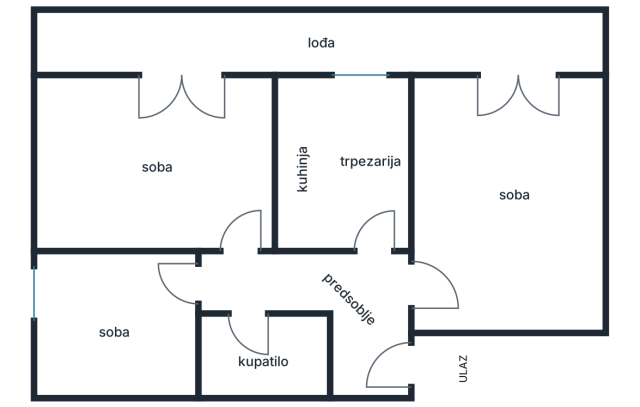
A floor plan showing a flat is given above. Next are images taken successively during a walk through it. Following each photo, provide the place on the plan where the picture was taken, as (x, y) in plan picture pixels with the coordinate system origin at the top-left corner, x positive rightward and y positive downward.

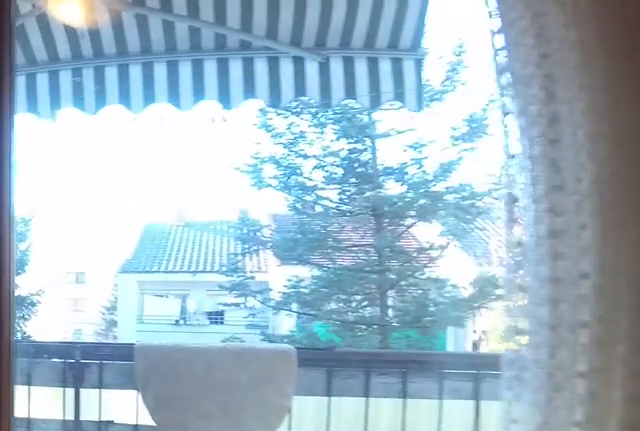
(126, 162)
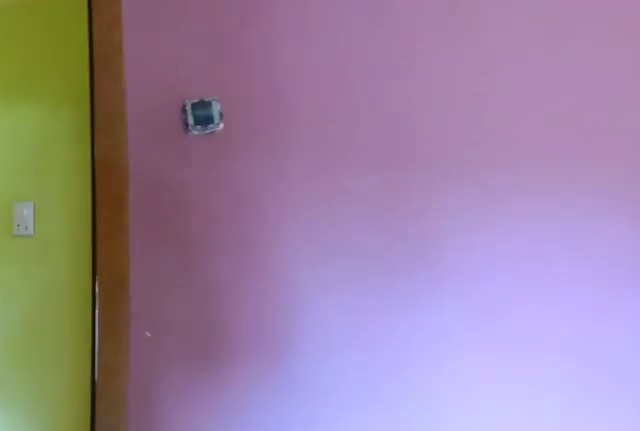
(196, 181)
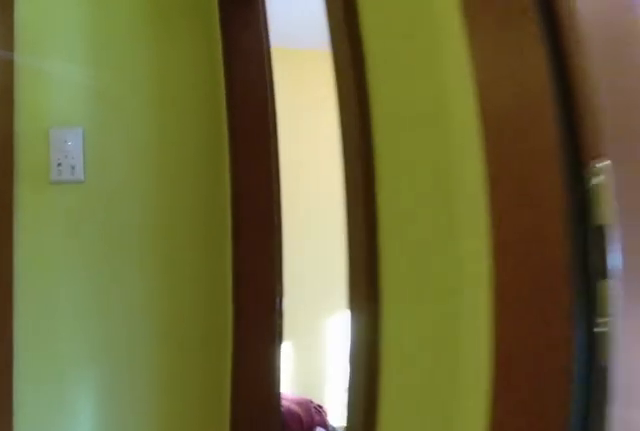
(238, 211)
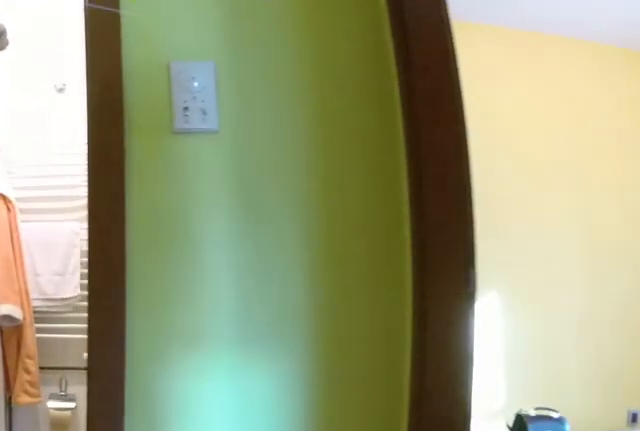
(247, 224)
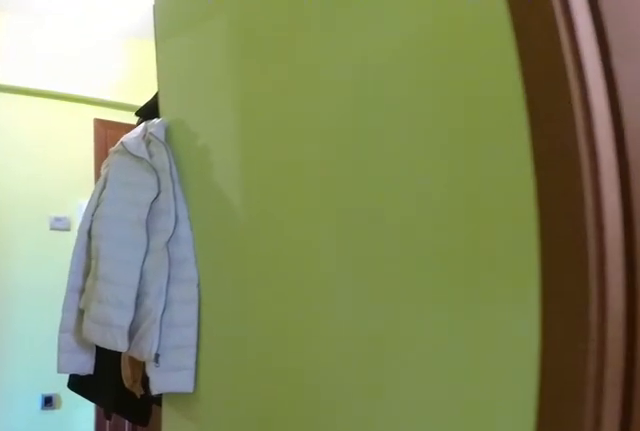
(254, 283)
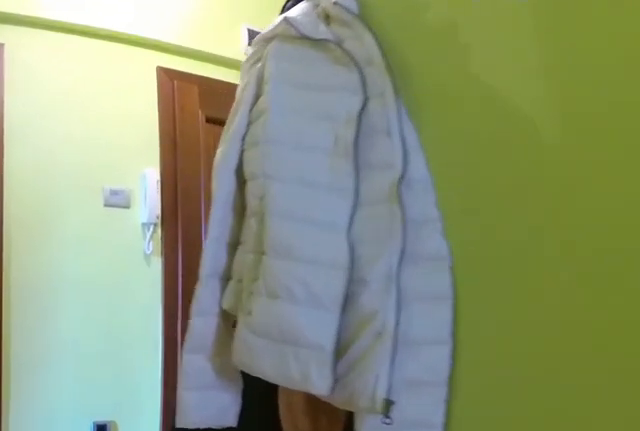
(289, 282)
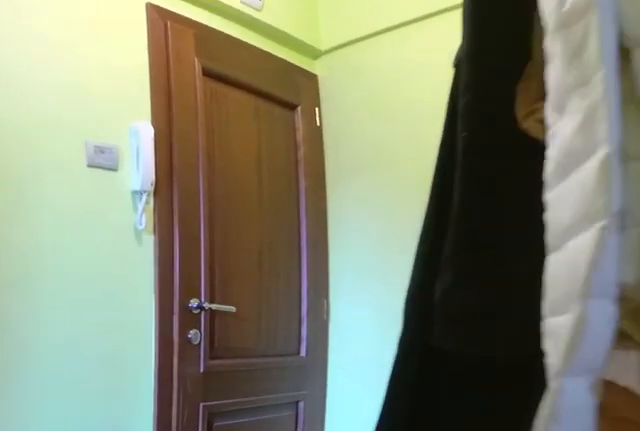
(314, 281)
